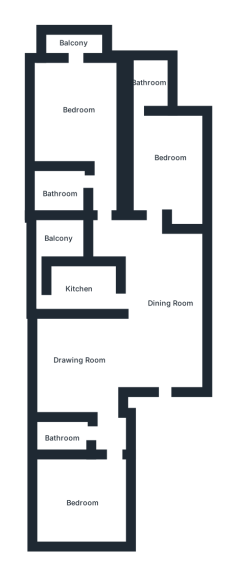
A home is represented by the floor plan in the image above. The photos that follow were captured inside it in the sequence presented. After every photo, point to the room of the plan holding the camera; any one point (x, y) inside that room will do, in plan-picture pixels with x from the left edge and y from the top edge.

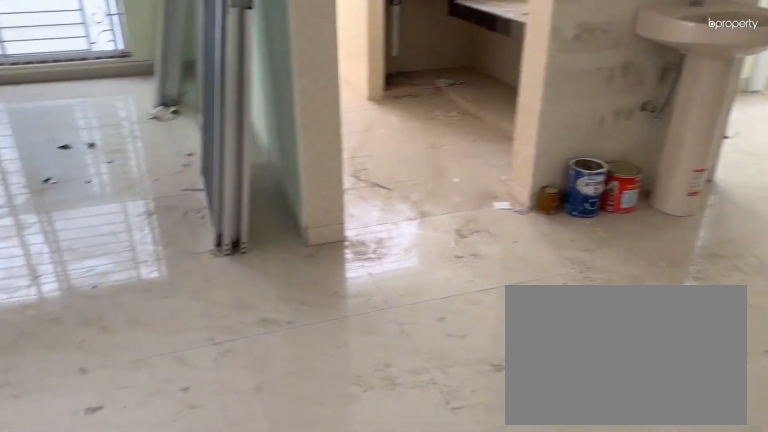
(162, 295)
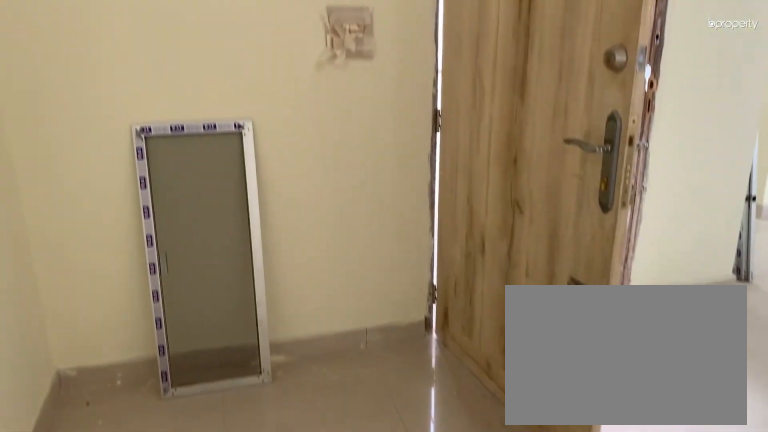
(162, 295)
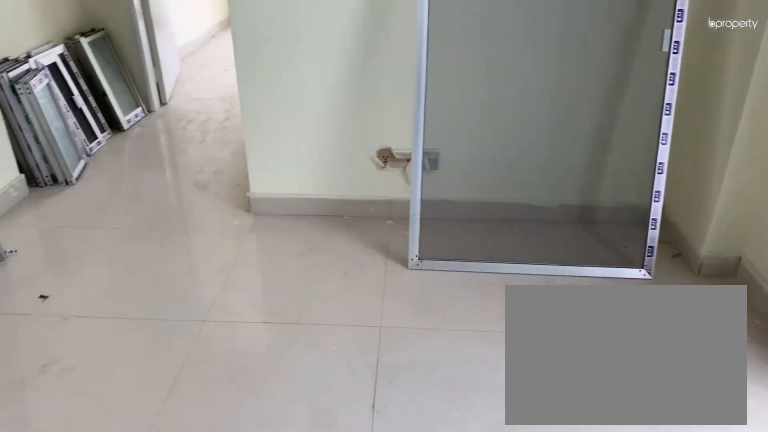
(75, 356)
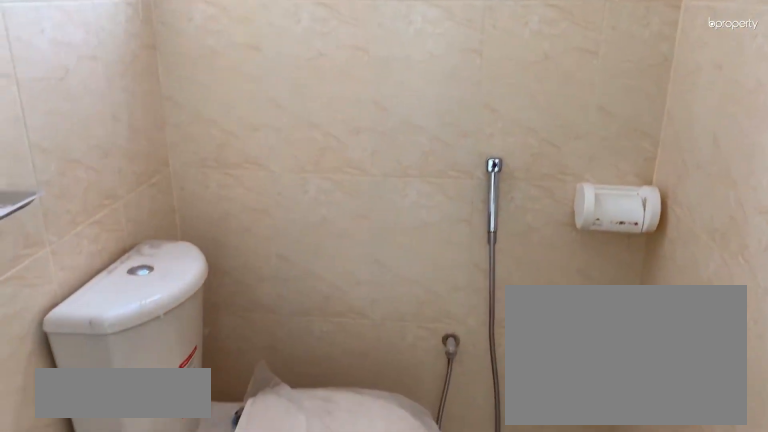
(66, 433)
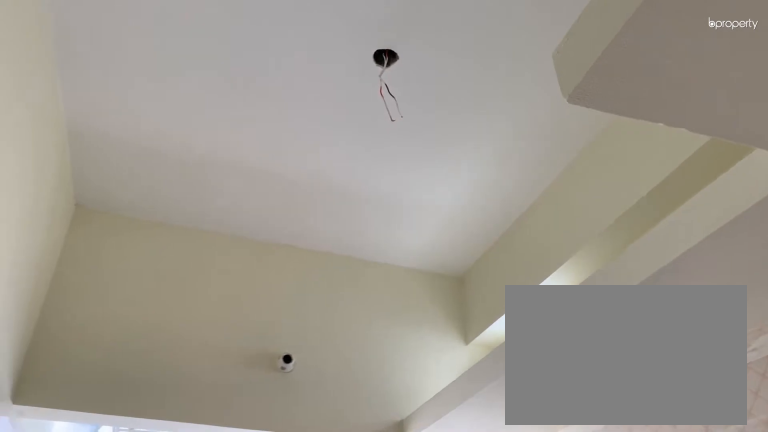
(82, 286)
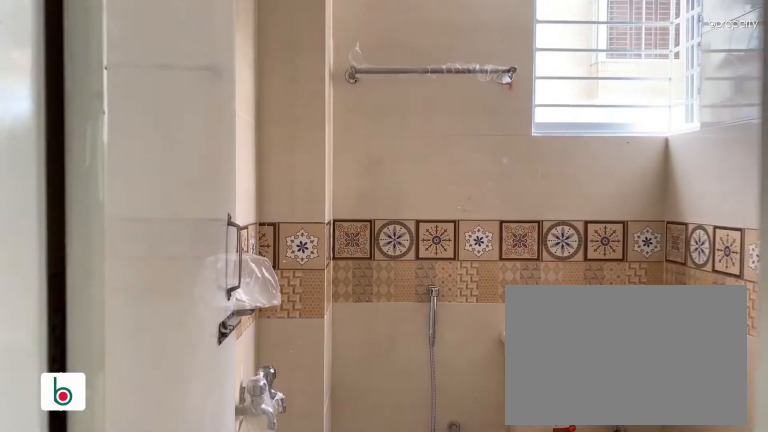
(149, 86)
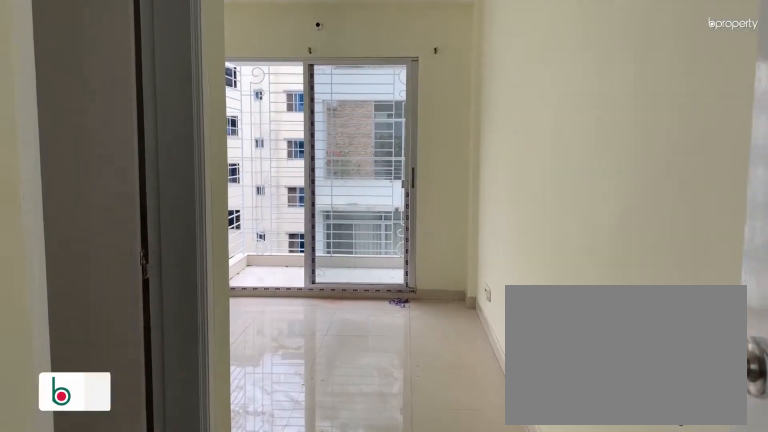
(103, 133)
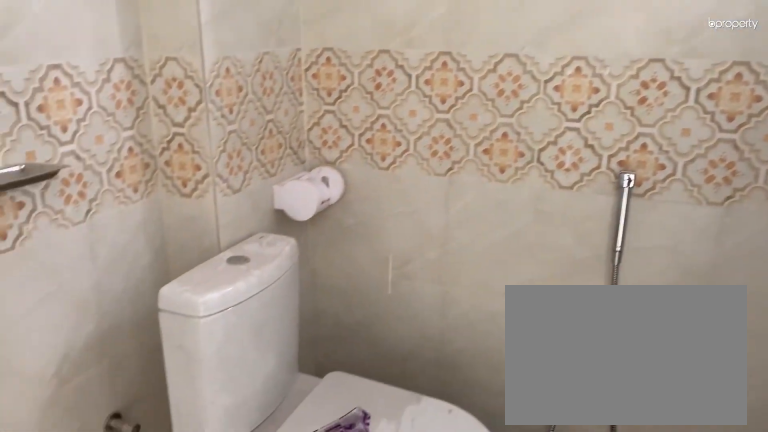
(60, 191)
